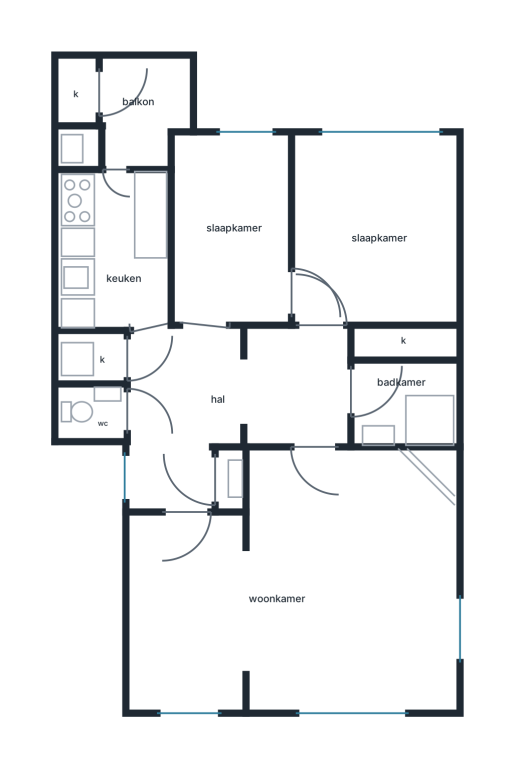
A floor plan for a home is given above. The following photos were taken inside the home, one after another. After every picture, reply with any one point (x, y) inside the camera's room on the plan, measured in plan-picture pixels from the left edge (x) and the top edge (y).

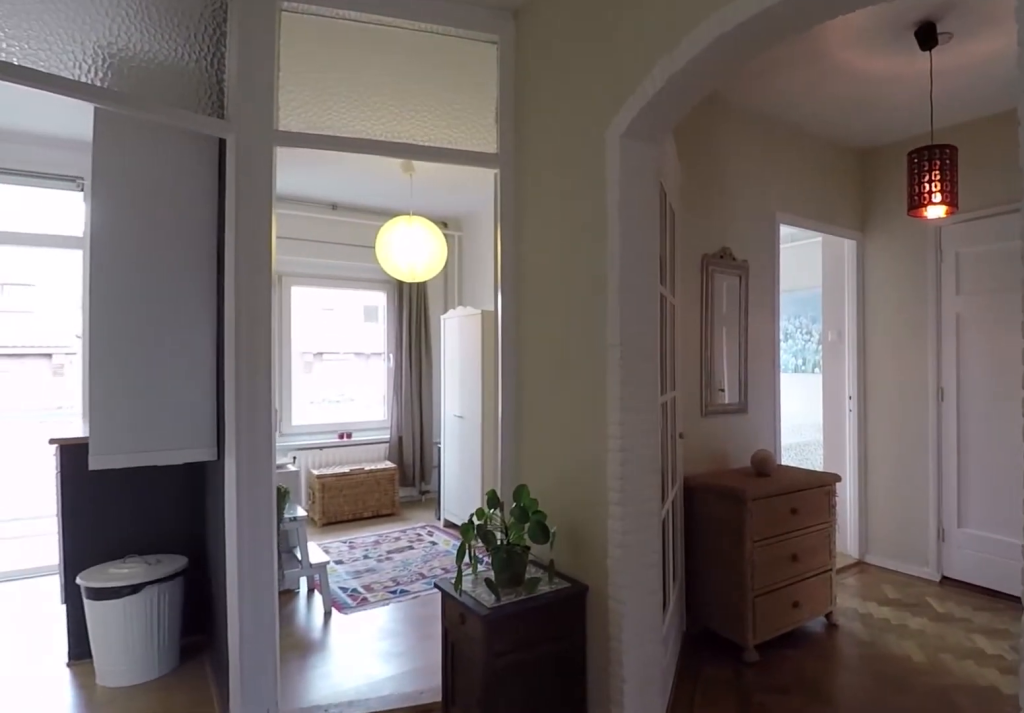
(132, 374)
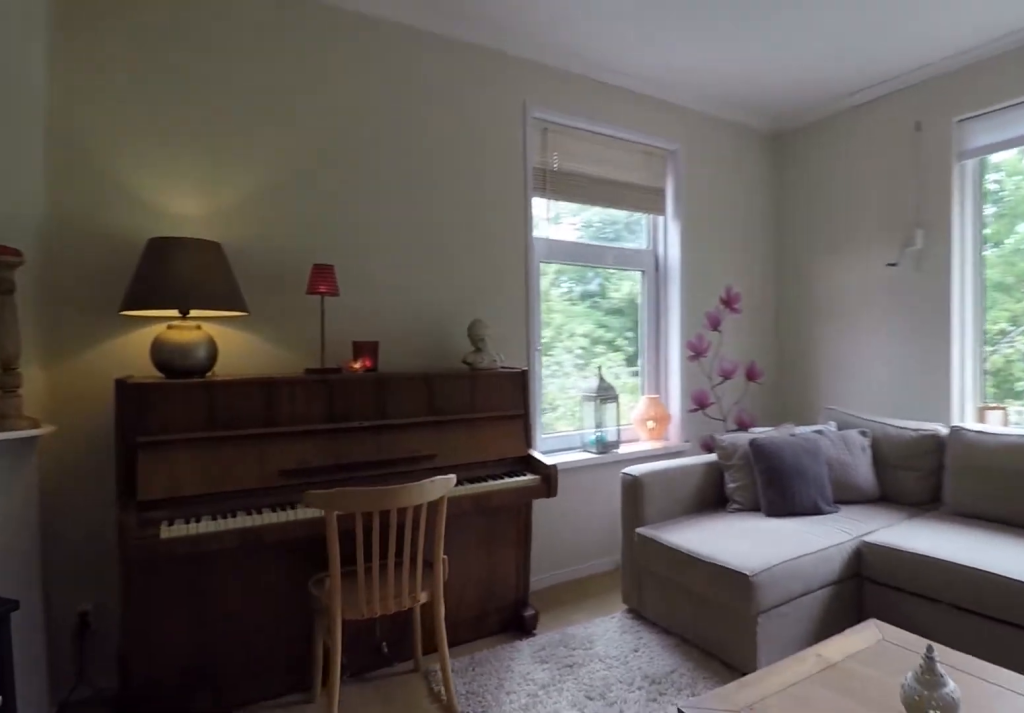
(302, 587)
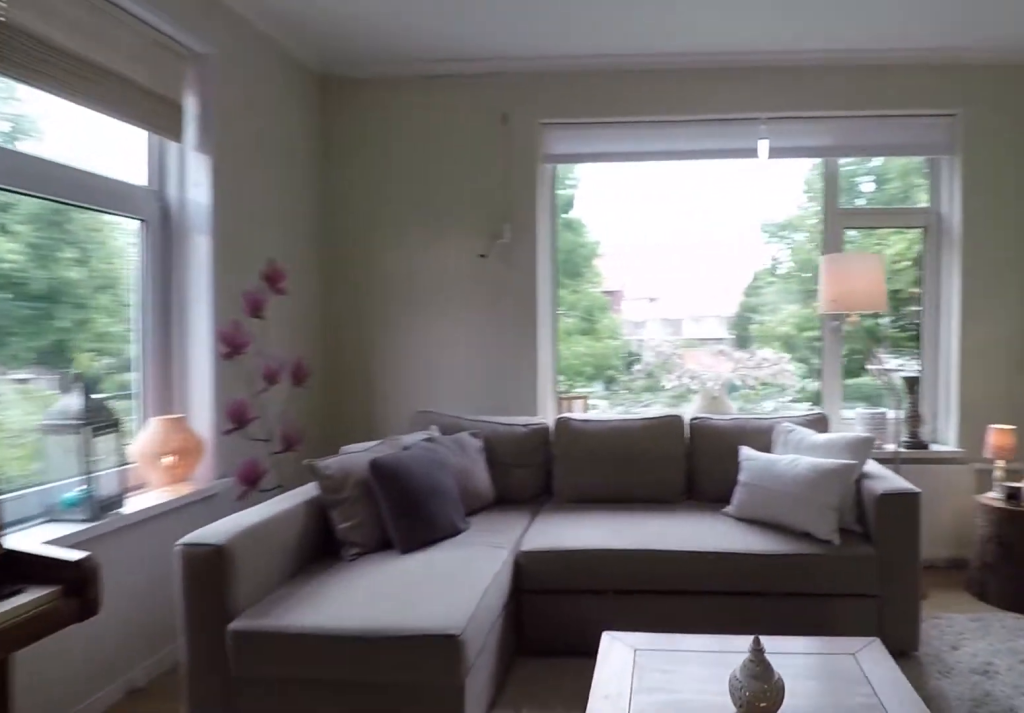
(302, 587)
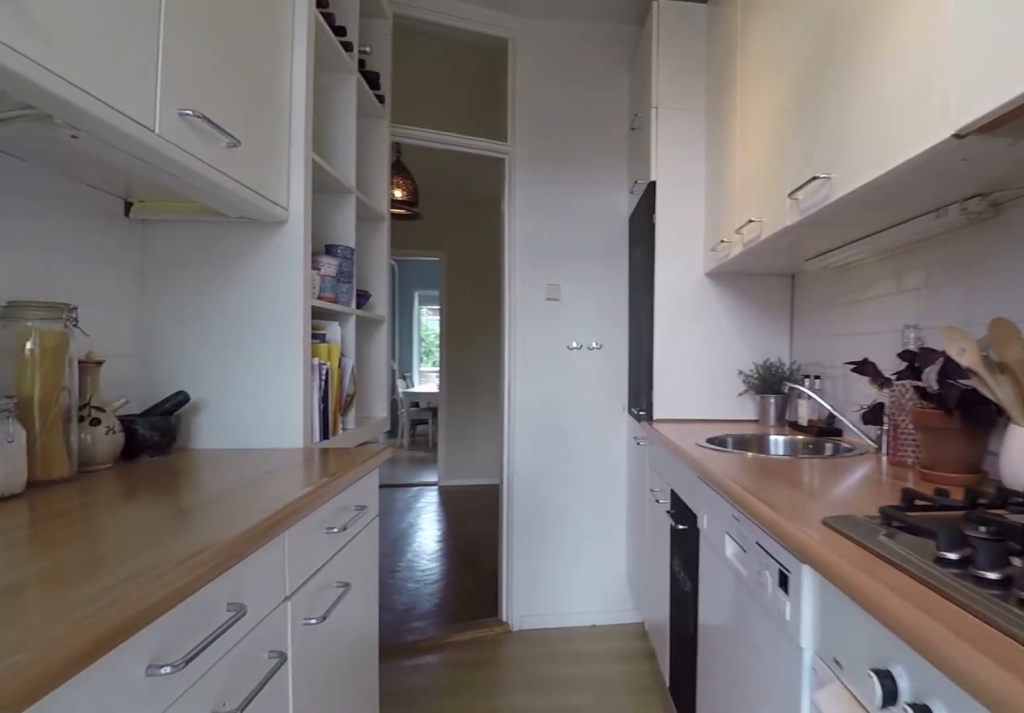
(114, 248)
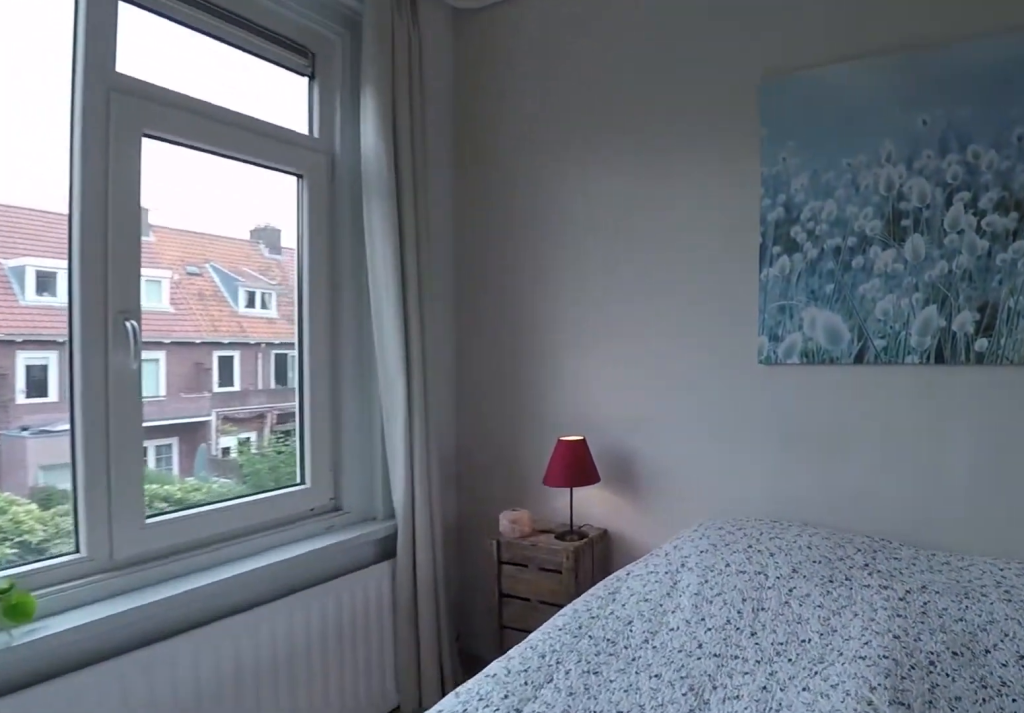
(372, 230)
